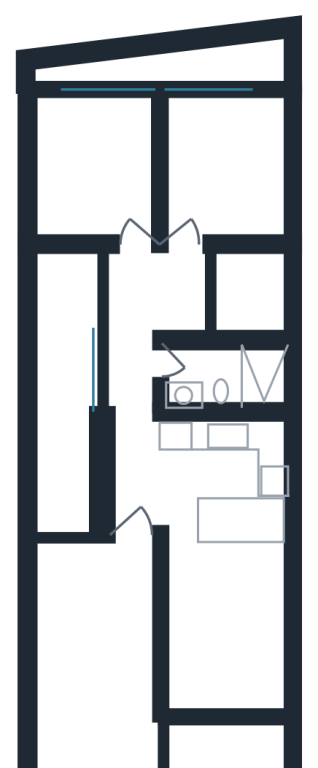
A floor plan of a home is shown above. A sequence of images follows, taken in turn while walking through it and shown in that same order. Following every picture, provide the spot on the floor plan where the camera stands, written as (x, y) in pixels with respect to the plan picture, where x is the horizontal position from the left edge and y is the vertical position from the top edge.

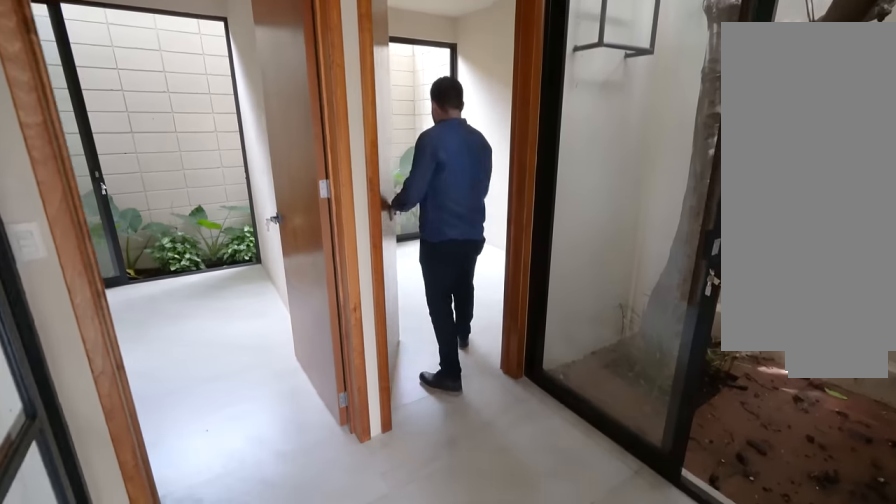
(132, 318)
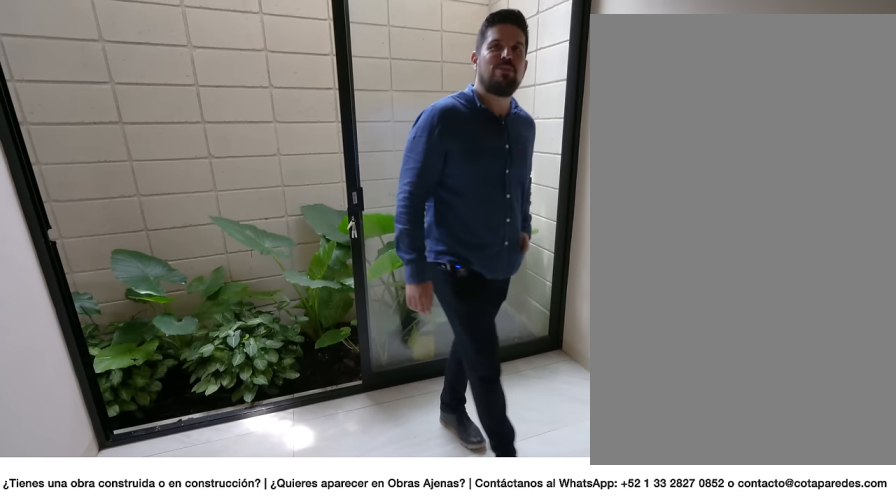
(195, 221)
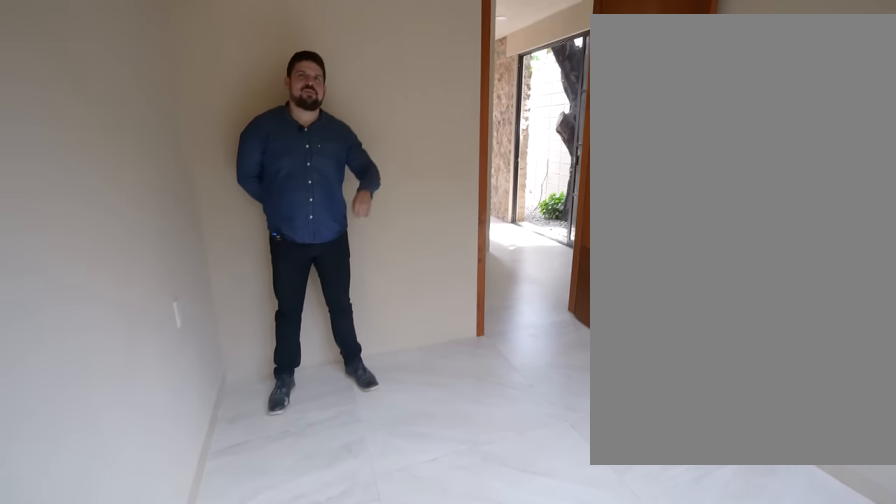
(277, 126)
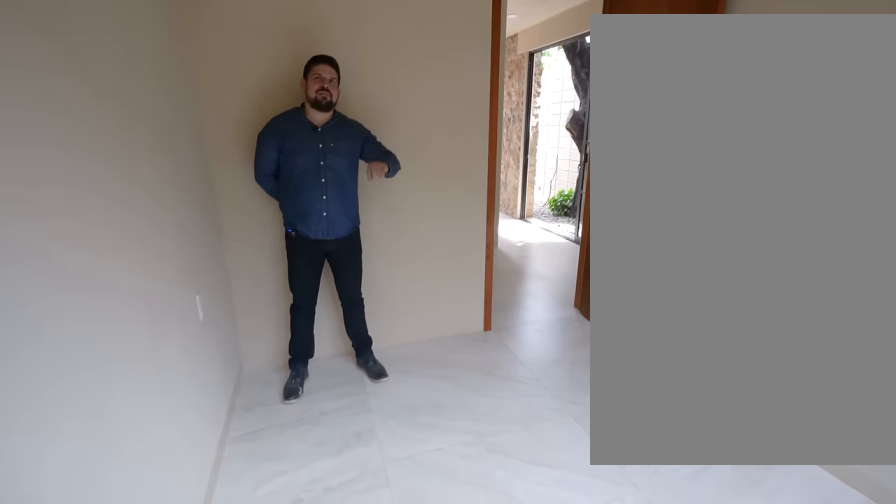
(276, 126)
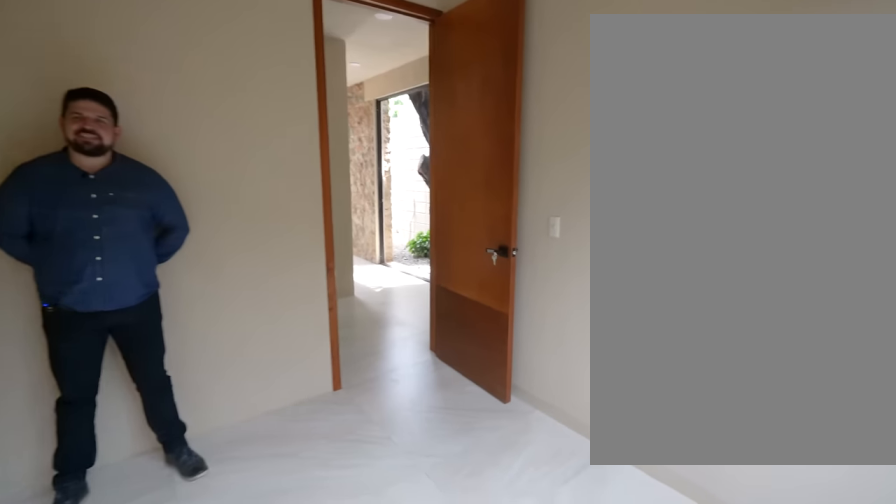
(269, 114)
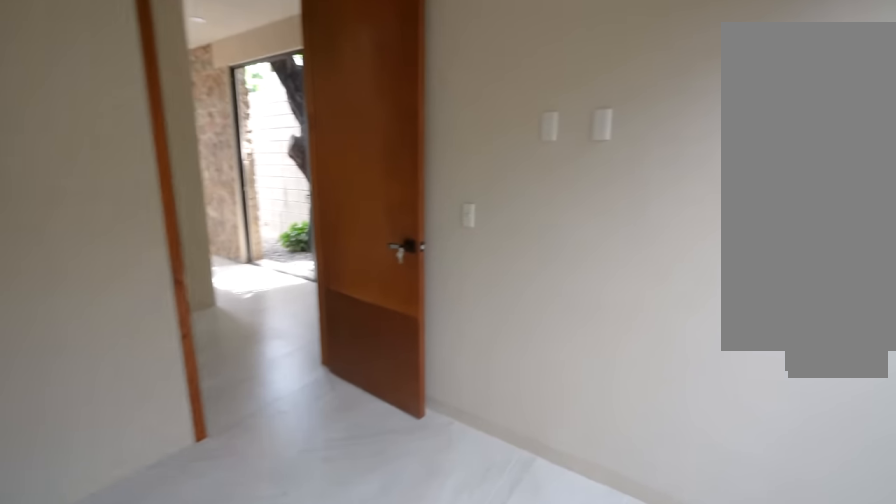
(270, 114)
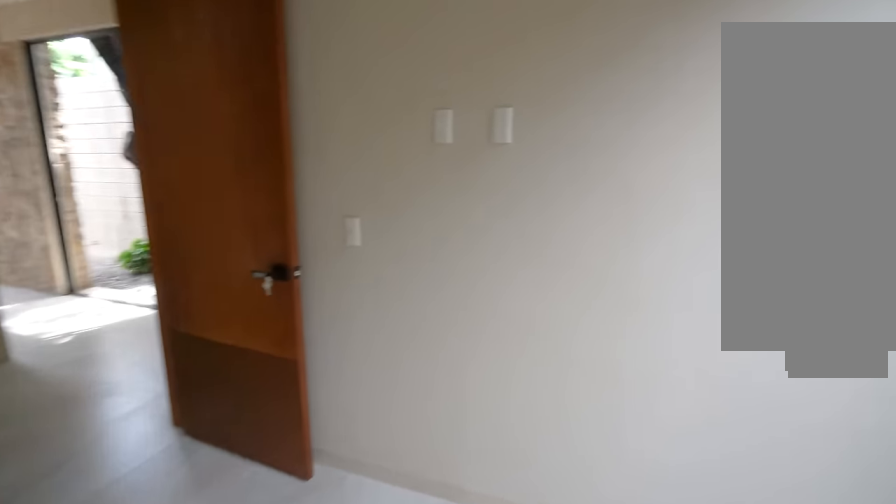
(270, 114)
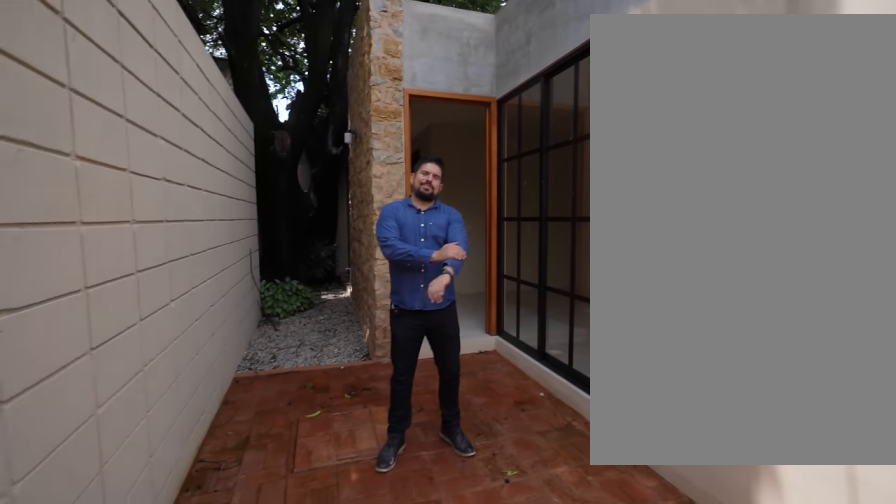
(97, 751)
